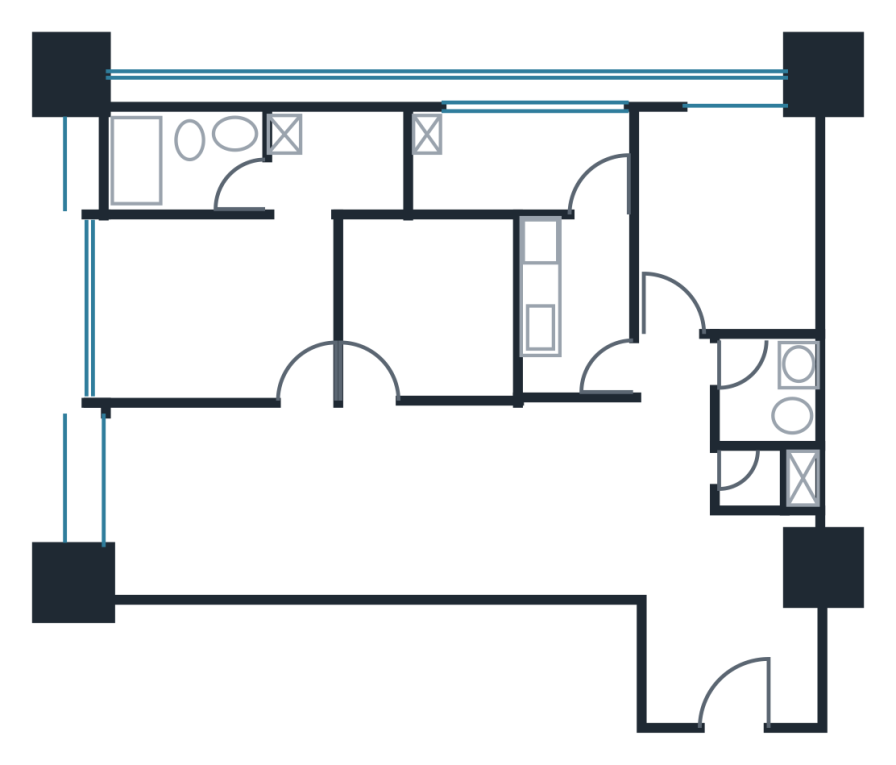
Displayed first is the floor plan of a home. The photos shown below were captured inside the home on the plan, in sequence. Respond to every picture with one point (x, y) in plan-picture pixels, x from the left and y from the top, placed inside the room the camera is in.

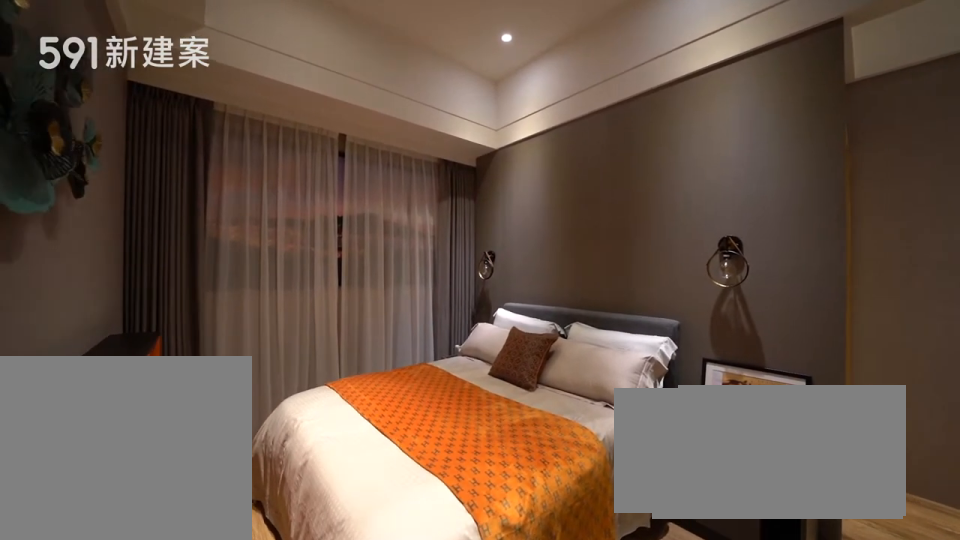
(242, 270)
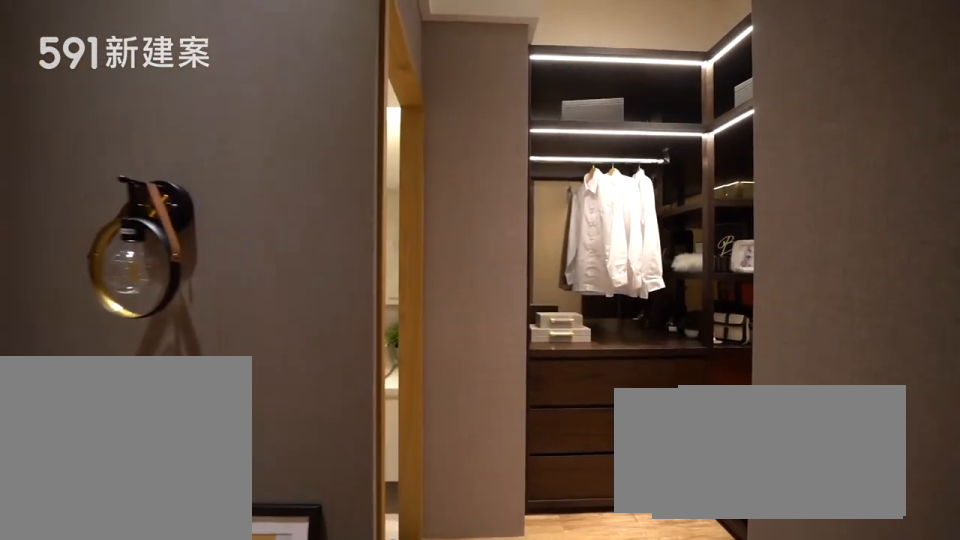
(242, 270)
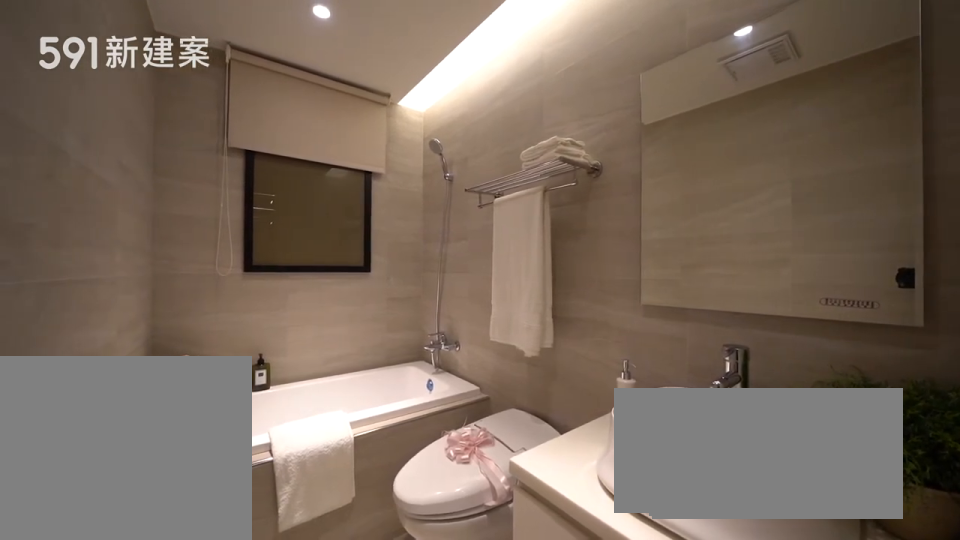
(182, 159)
